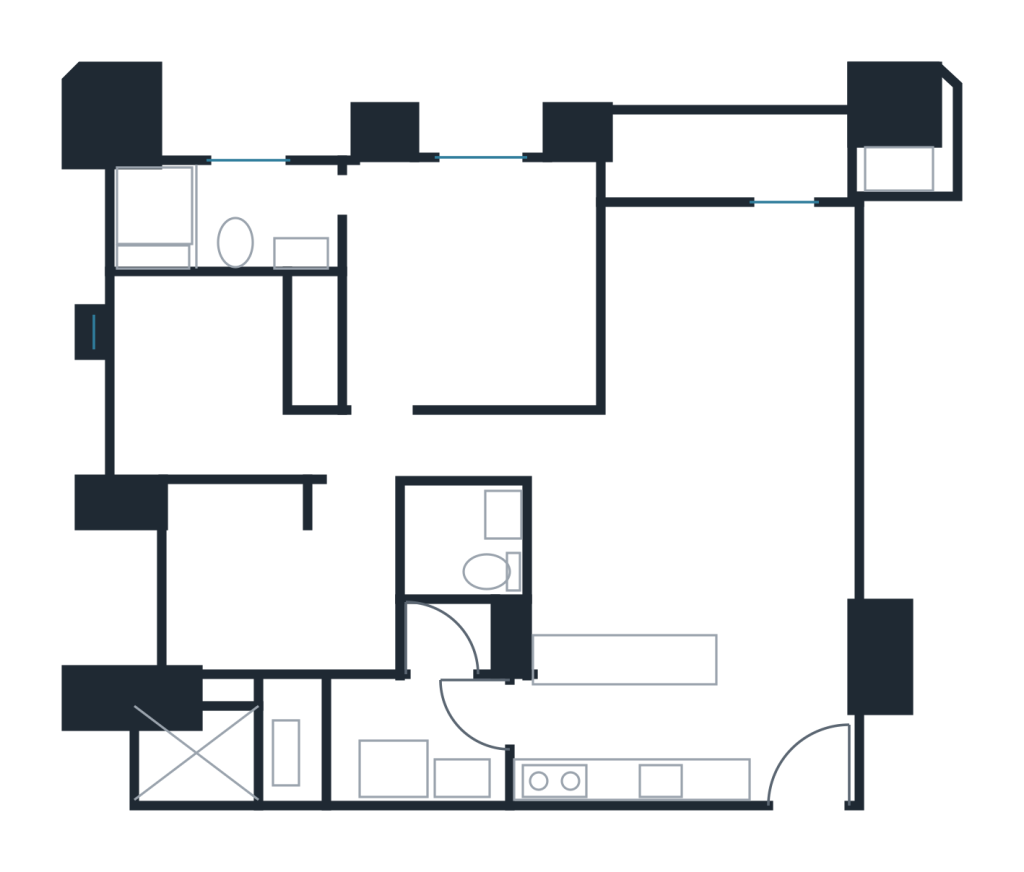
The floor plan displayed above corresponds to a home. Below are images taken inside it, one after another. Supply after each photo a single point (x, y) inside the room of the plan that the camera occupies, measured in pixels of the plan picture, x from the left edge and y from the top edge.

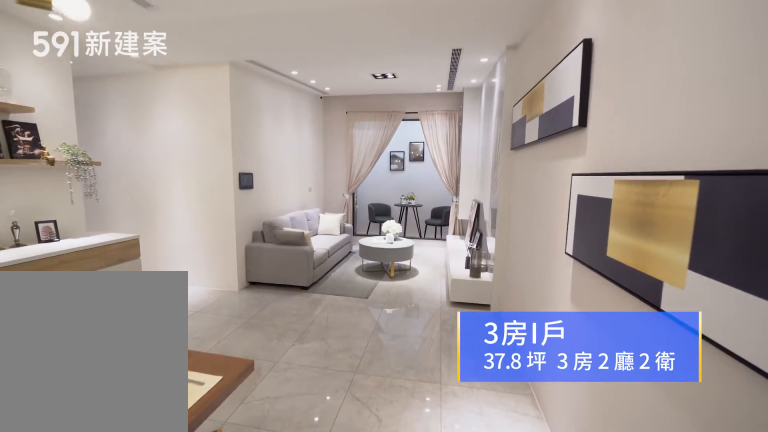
(714, 308)
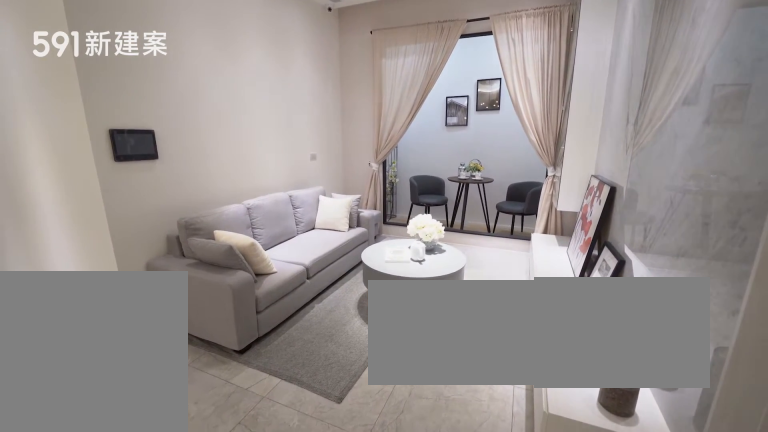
(714, 308)
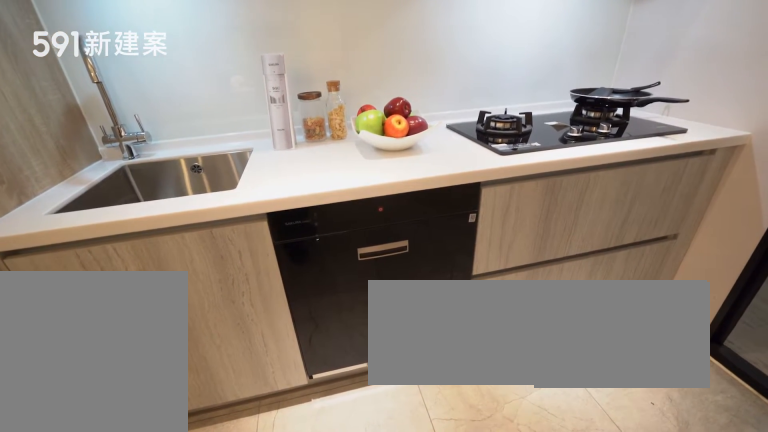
(604, 744)
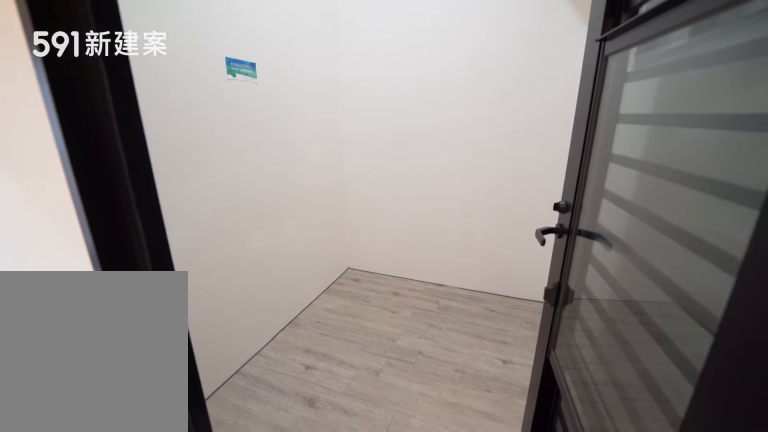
(411, 741)
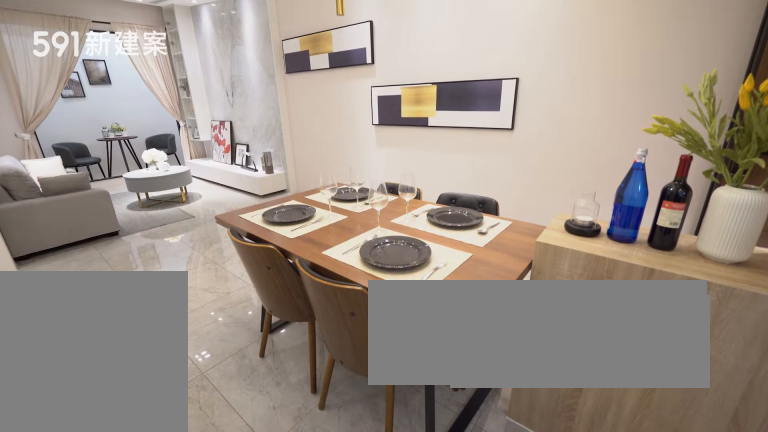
(644, 551)
